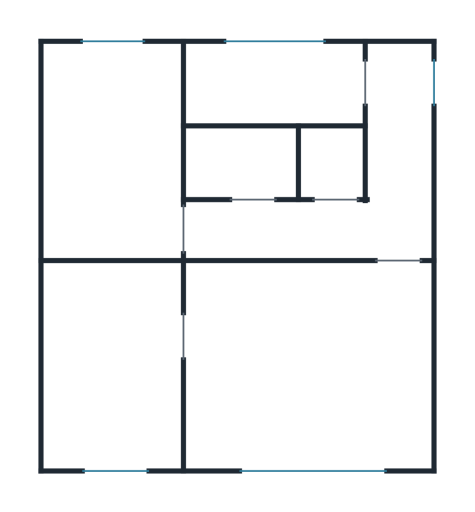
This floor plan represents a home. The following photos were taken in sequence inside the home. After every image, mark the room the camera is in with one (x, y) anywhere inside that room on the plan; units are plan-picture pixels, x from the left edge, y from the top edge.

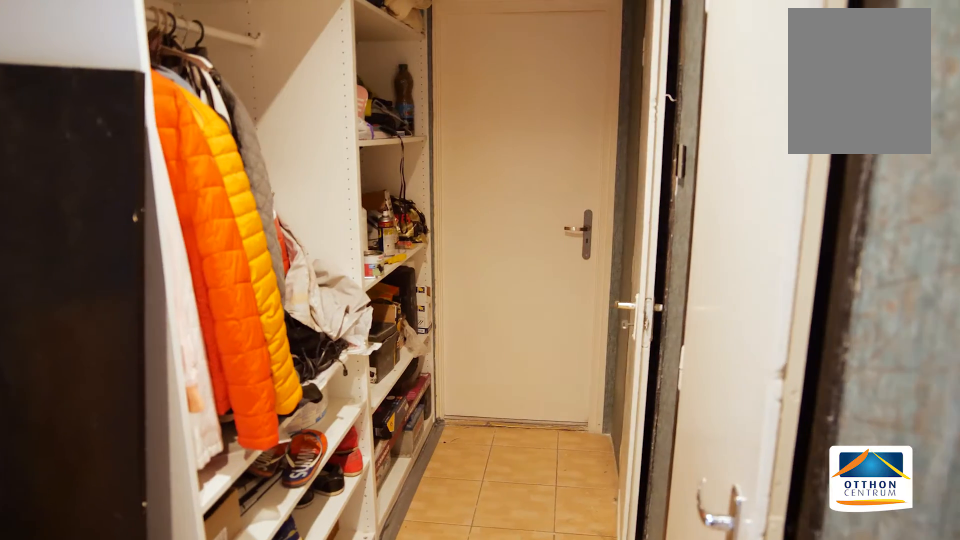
(232, 233)
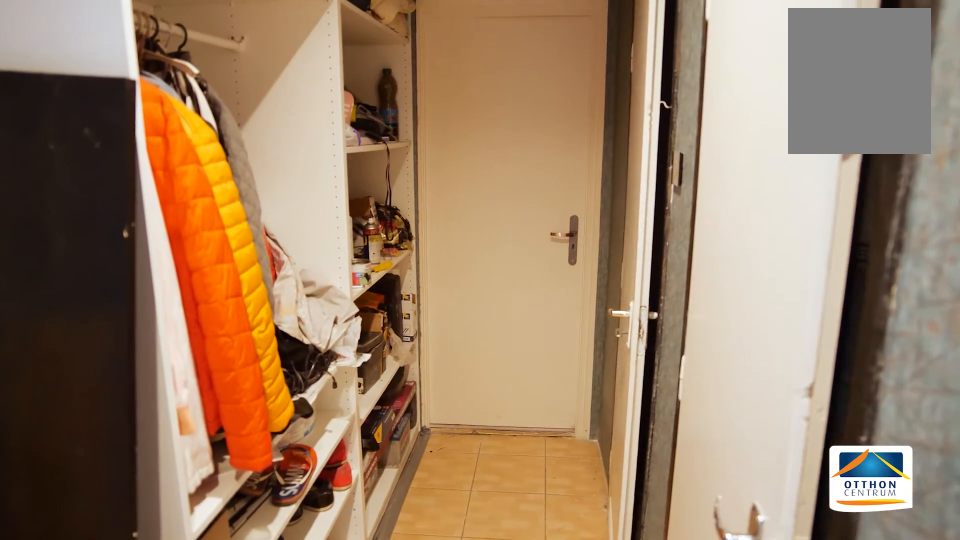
(219, 233)
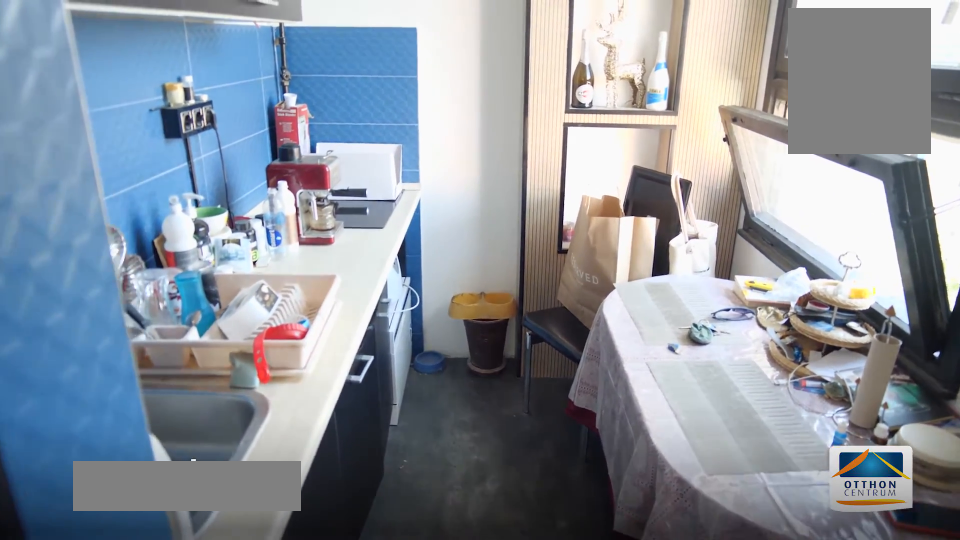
(278, 88)
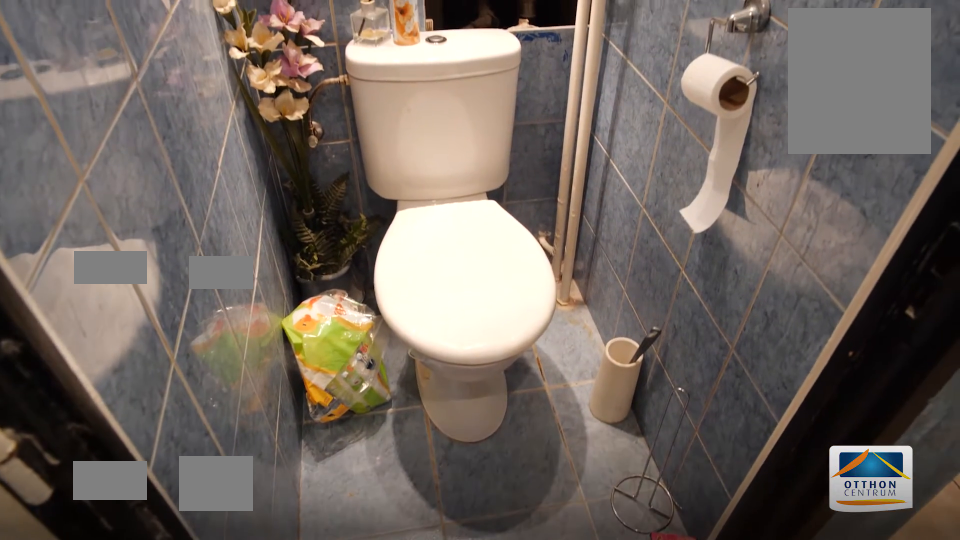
(330, 163)
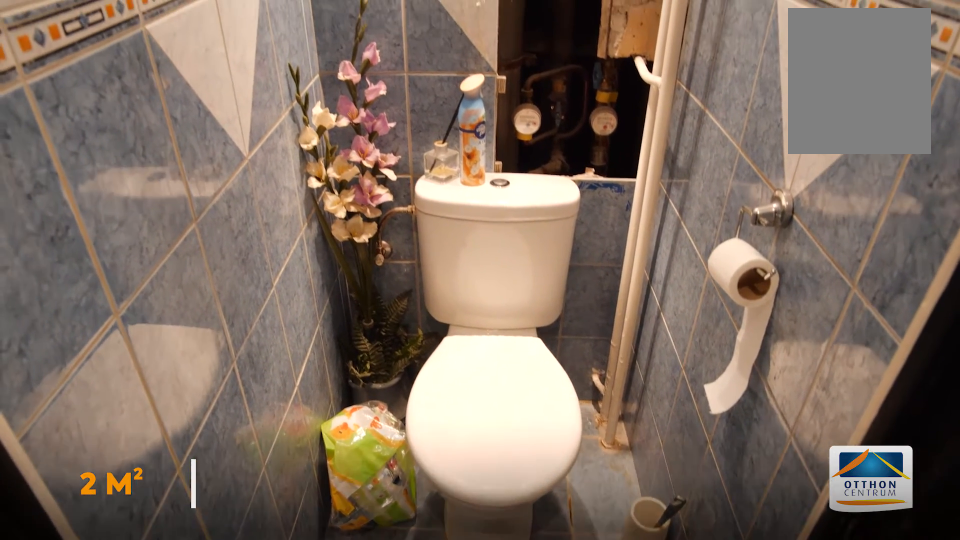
(329, 163)
